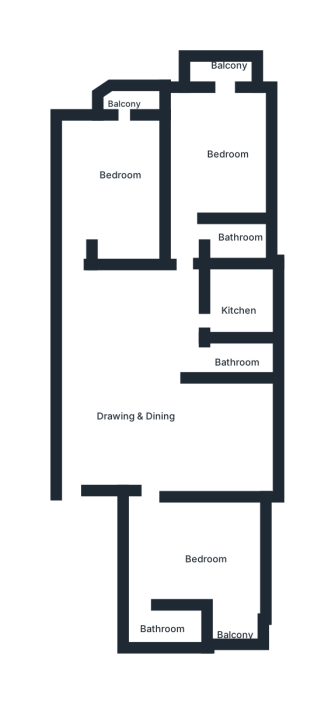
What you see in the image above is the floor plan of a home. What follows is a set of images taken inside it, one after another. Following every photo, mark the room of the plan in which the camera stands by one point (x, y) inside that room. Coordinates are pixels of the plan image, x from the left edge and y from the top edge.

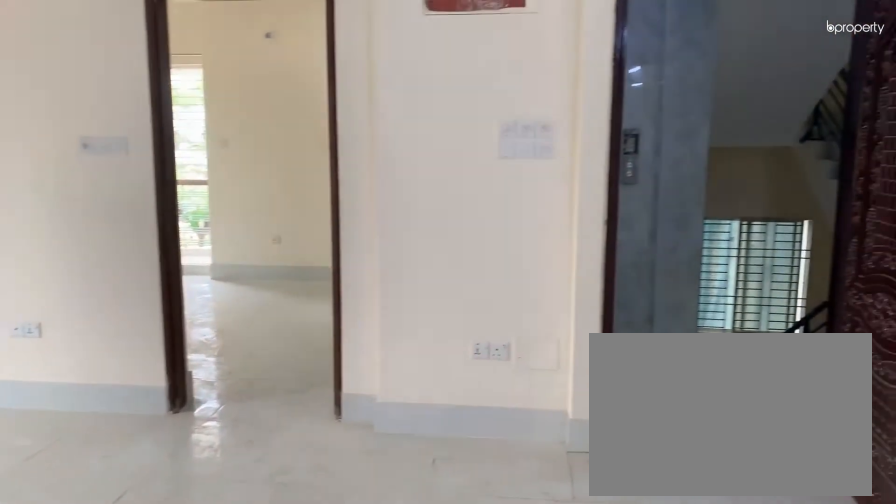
(141, 412)
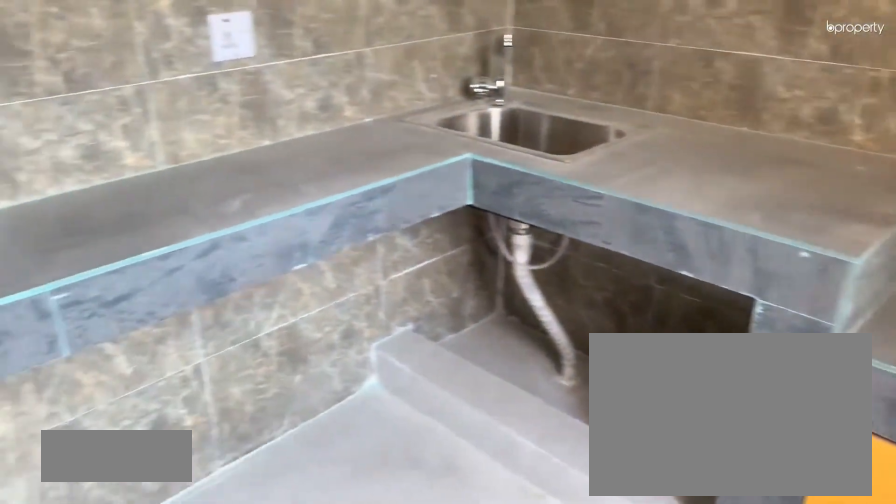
(239, 307)
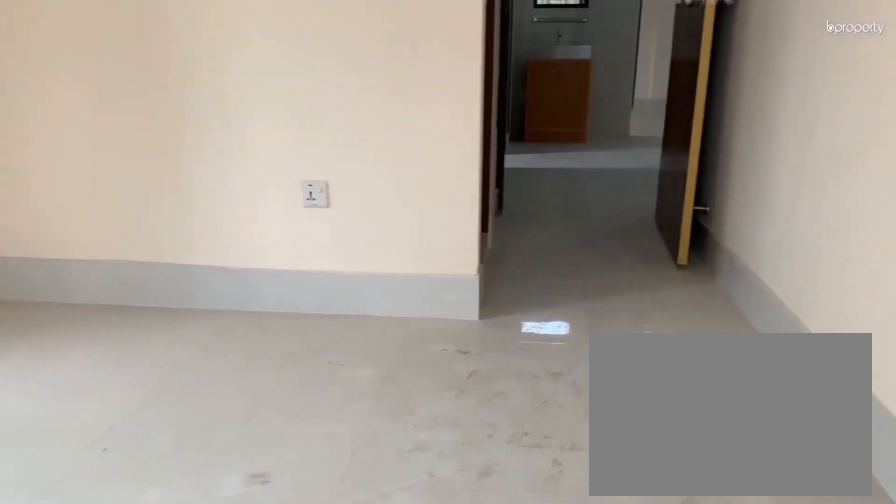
(226, 135)
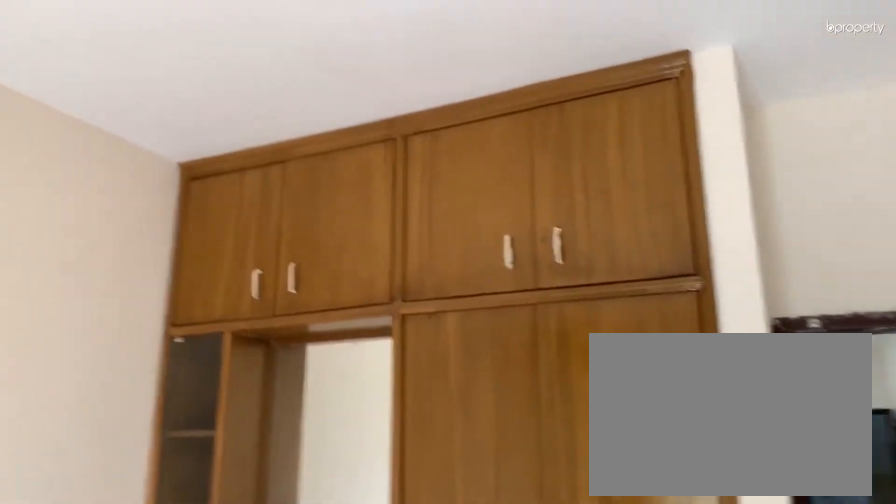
(120, 167)
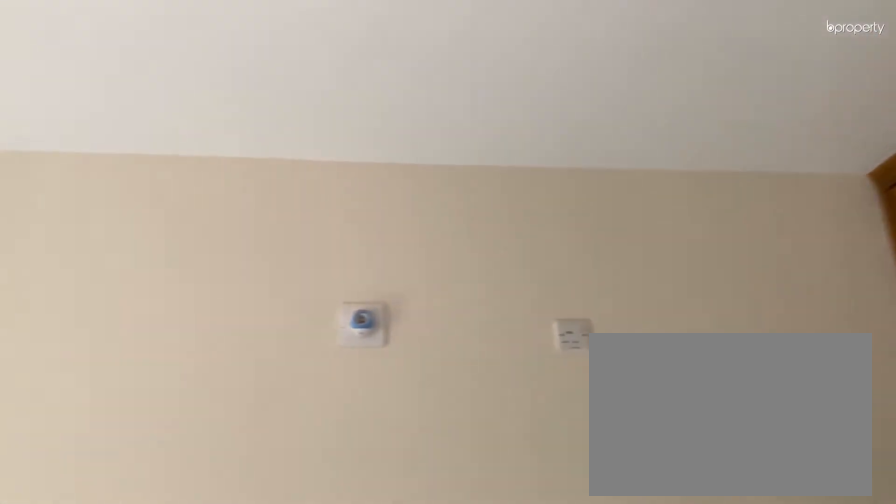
(120, 167)
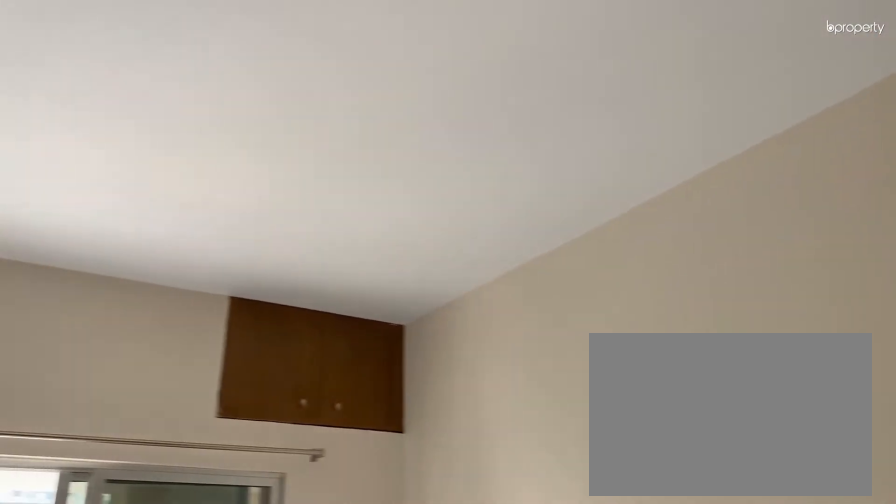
(120, 167)
